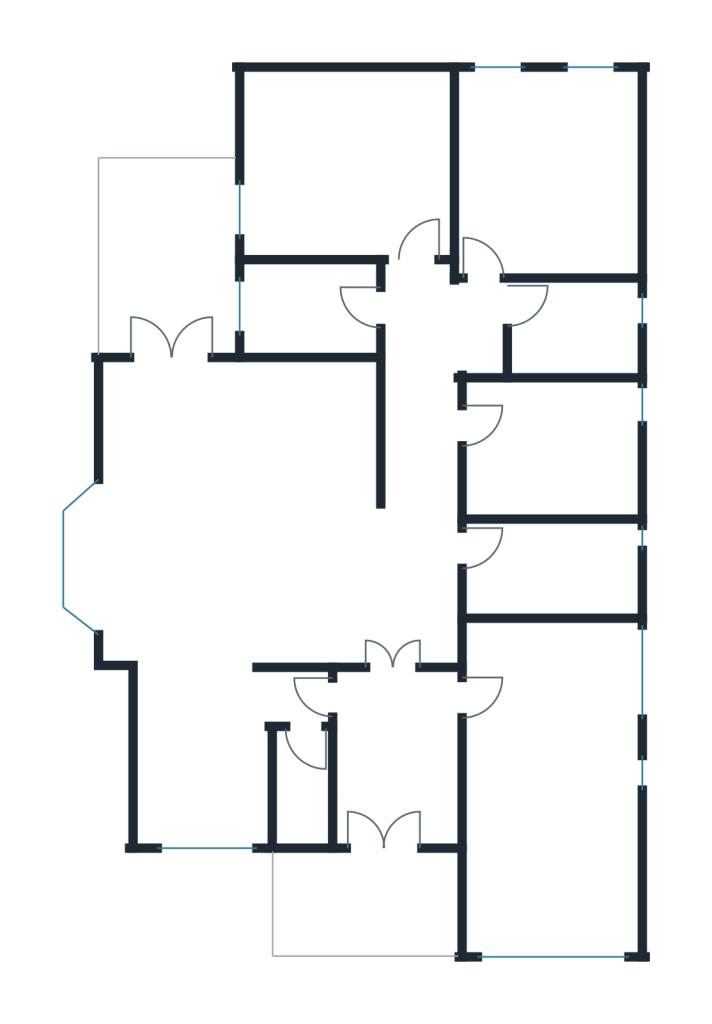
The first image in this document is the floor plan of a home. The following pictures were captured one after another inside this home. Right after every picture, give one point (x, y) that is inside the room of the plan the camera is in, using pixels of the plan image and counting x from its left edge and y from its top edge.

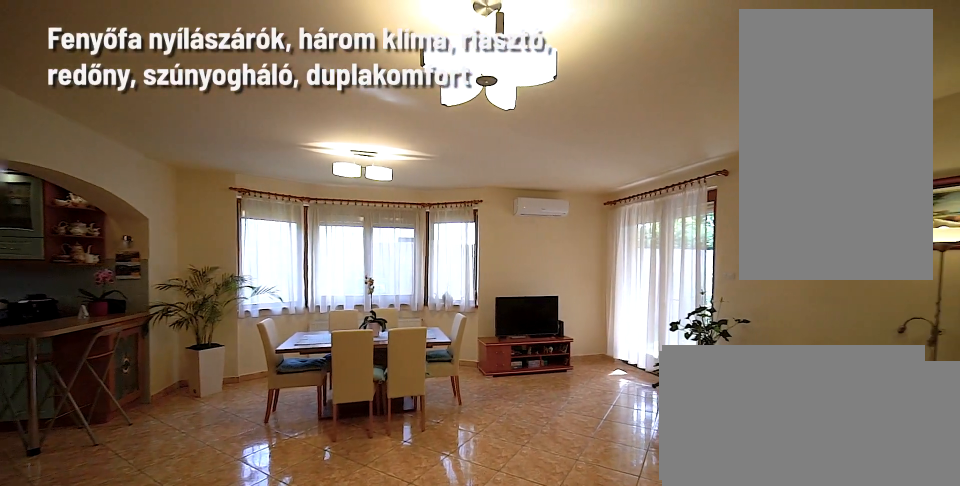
(231, 531)
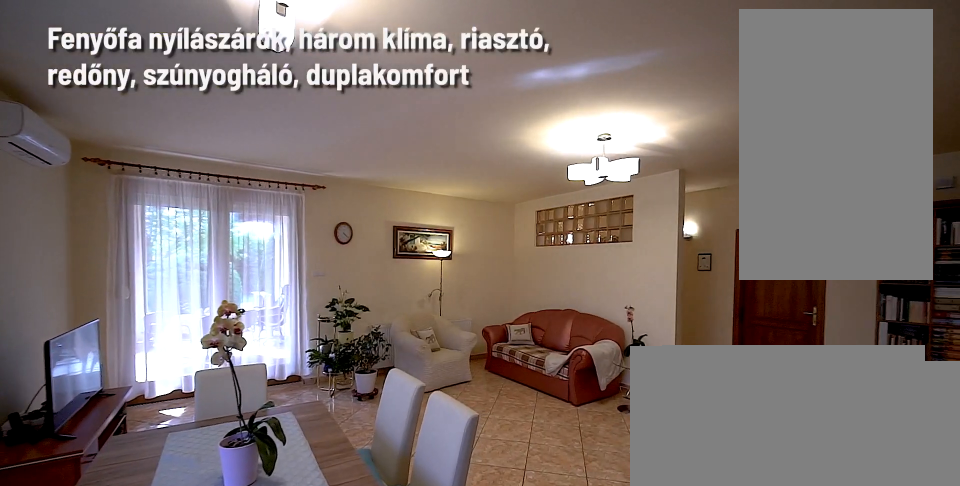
(231, 531)
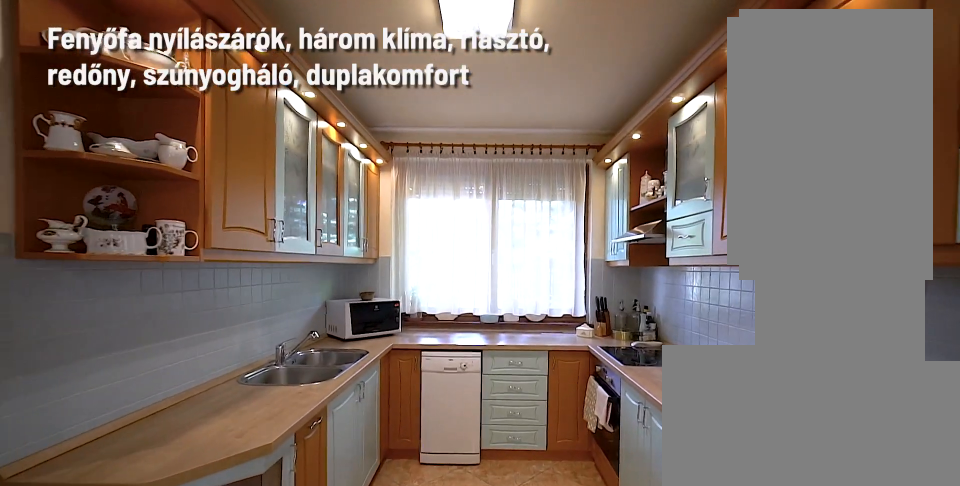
(206, 755)
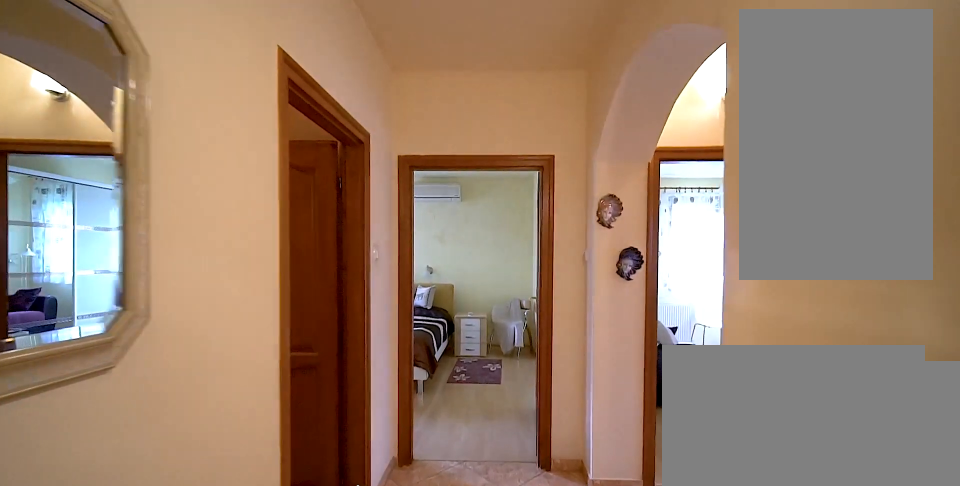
(425, 456)
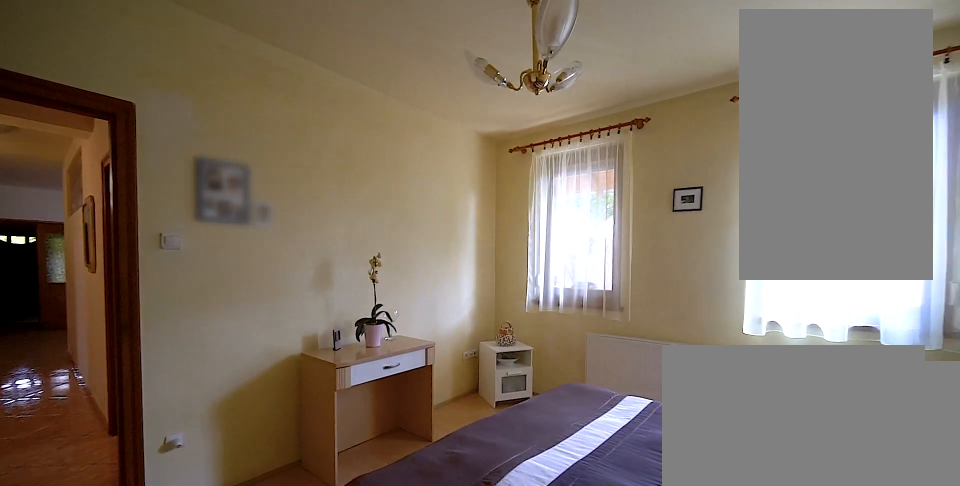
(352, 176)
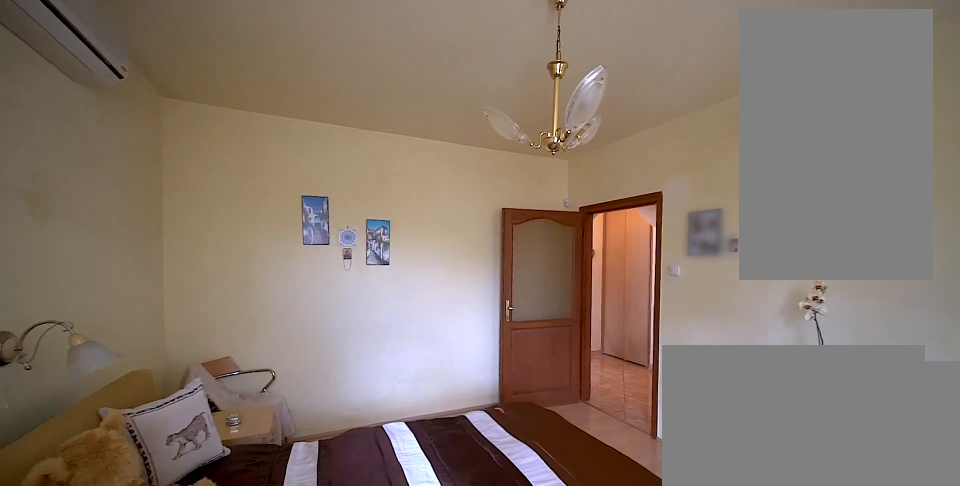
(352, 176)
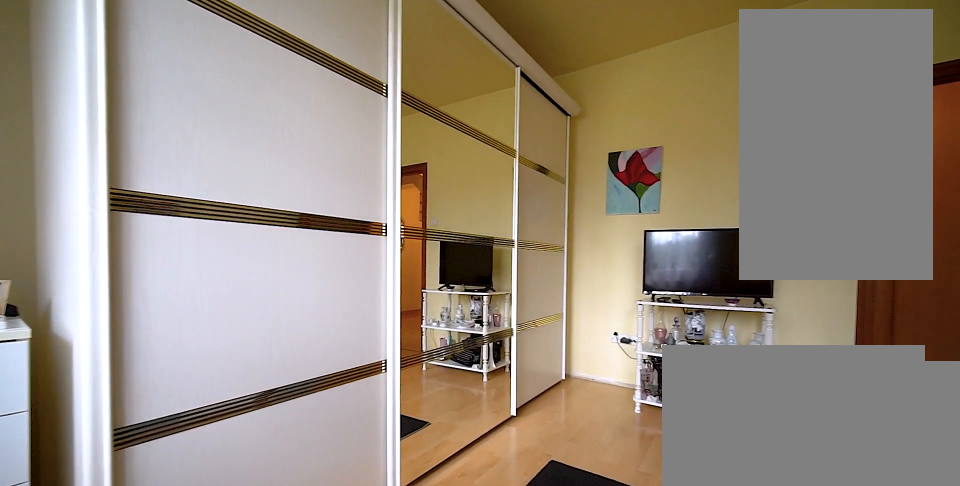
(549, 174)
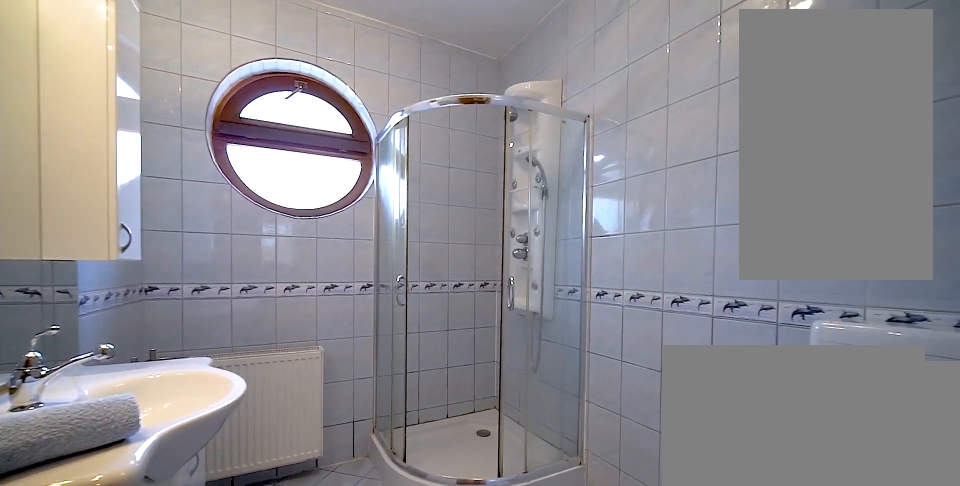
(578, 329)
